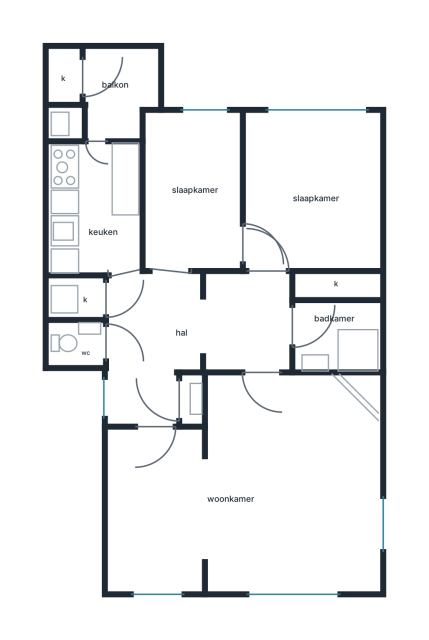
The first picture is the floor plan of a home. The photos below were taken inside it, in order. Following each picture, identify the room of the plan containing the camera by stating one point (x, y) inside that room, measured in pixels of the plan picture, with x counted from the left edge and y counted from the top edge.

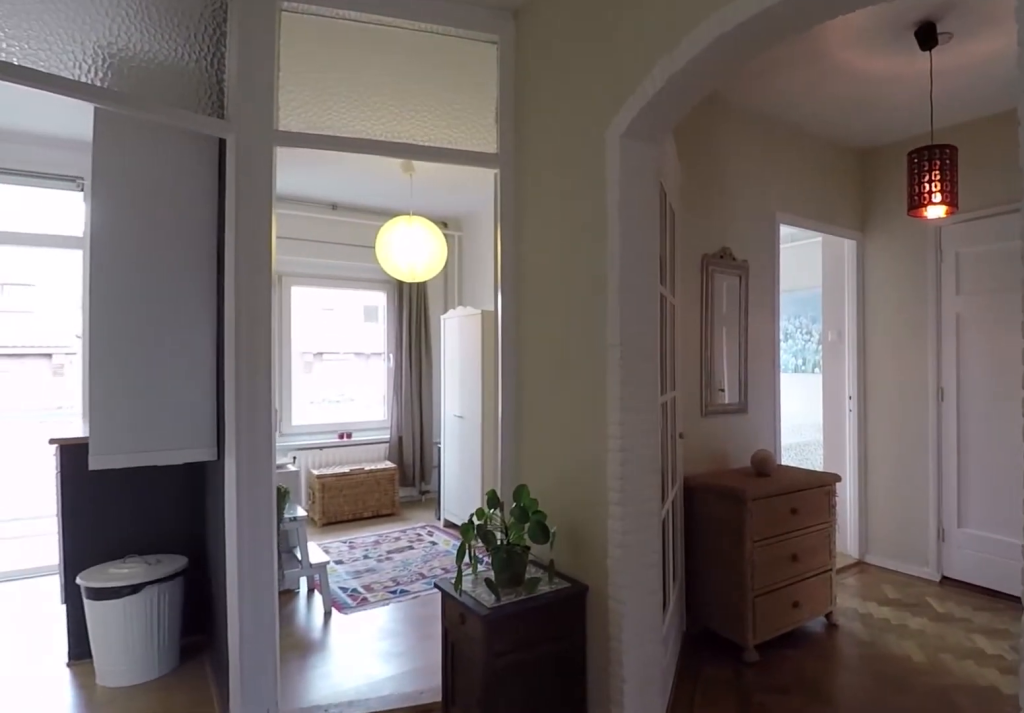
(110, 311)
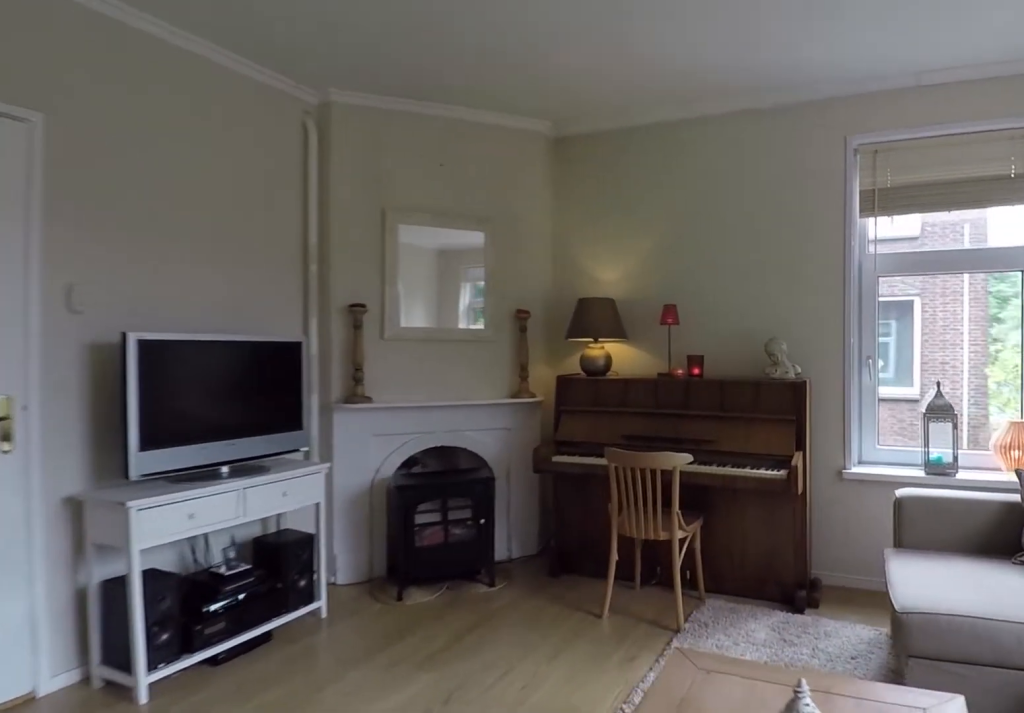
(252, 489)
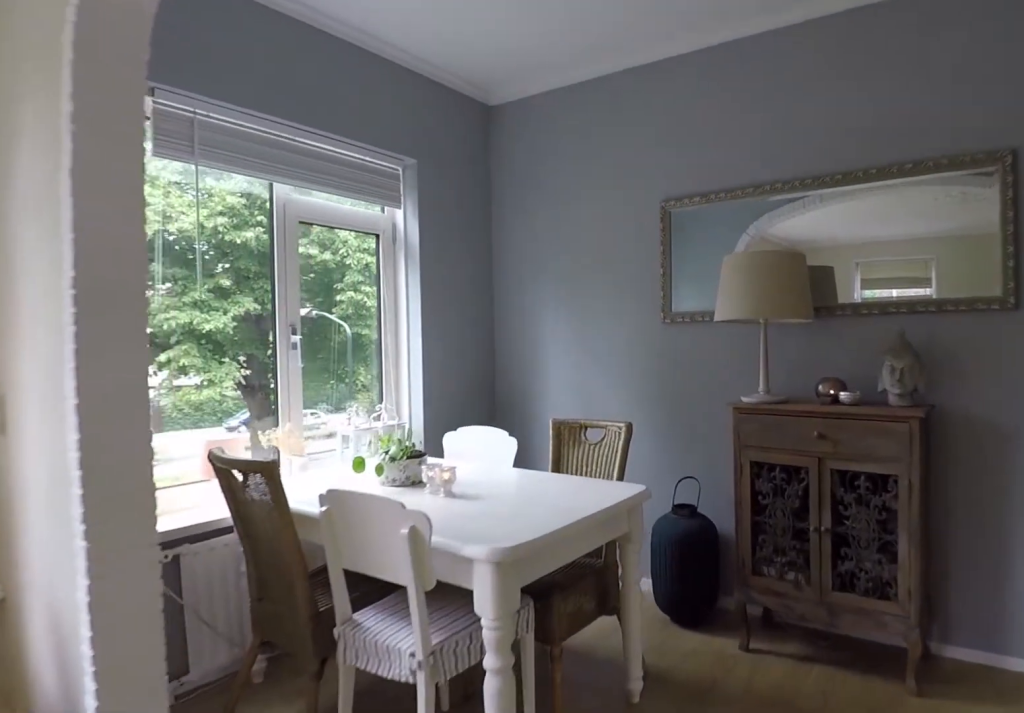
(252, 489)
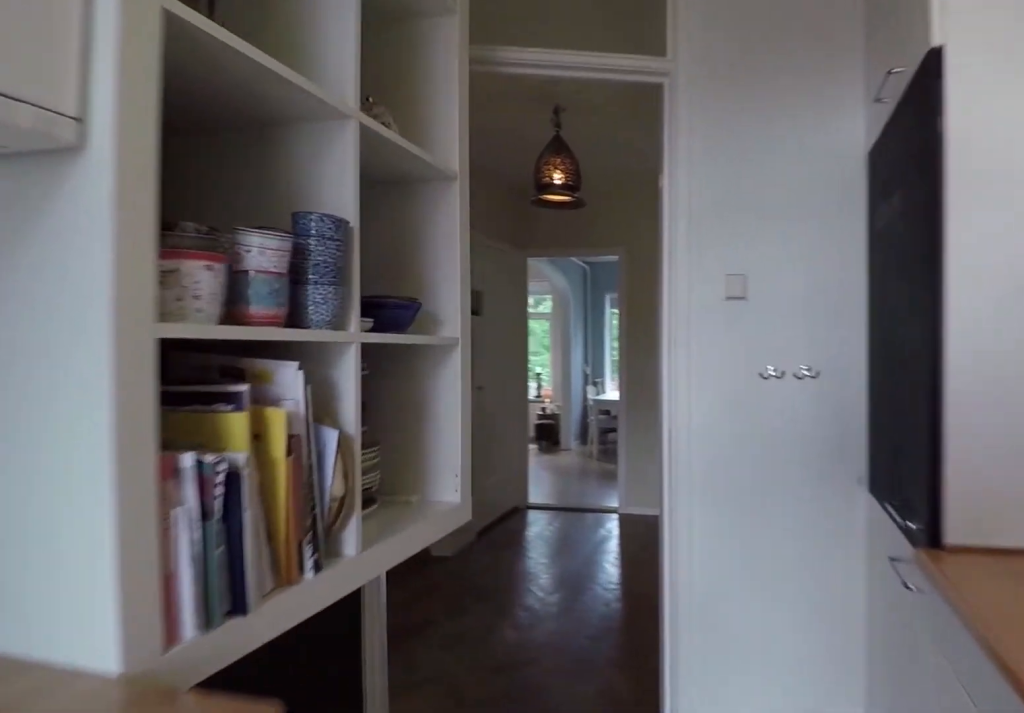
(95, 207)
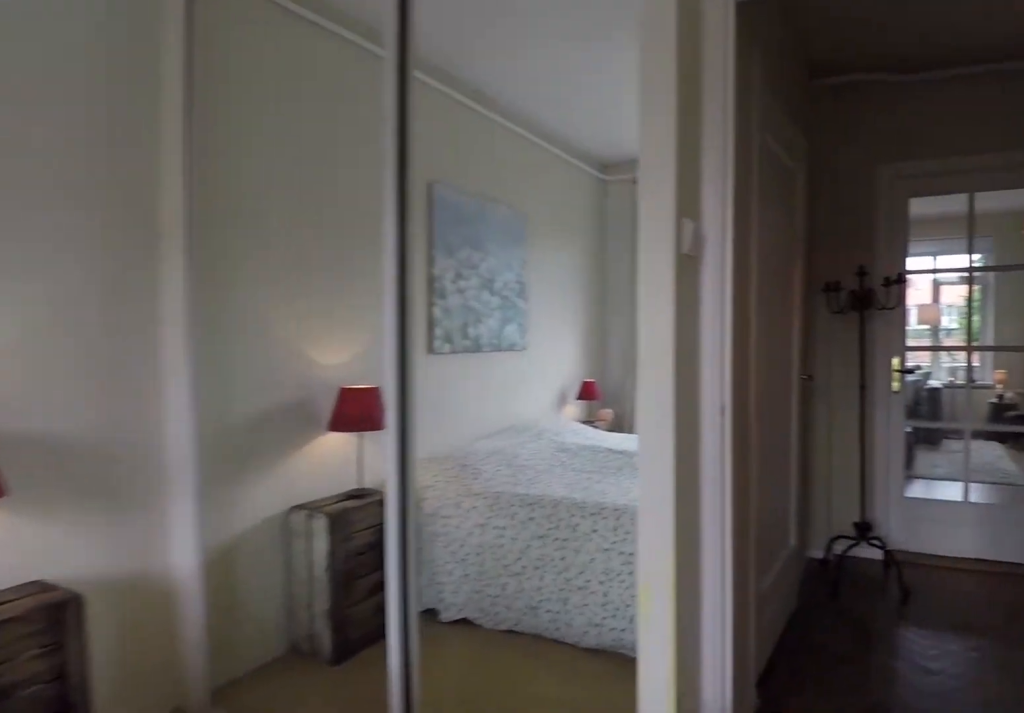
(310, 191)
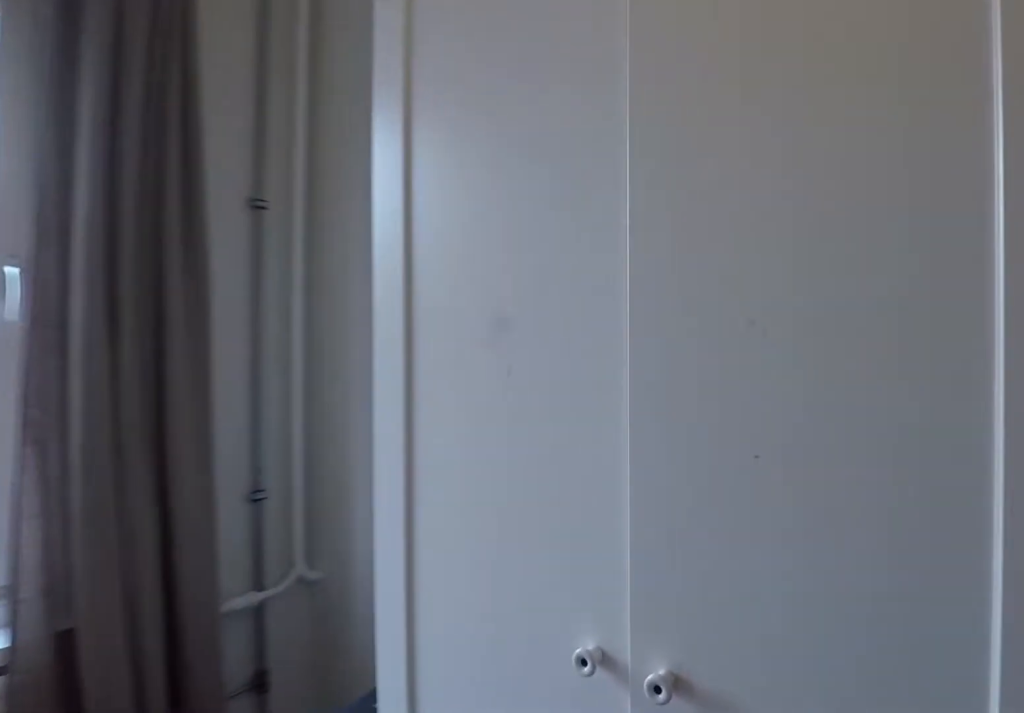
(192, 192)
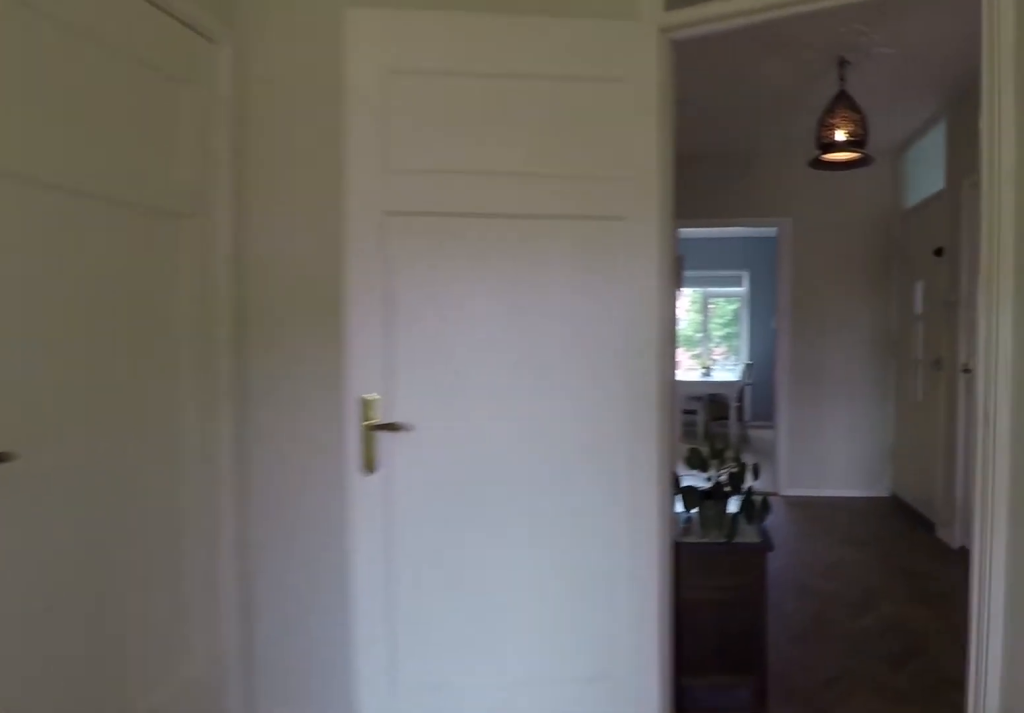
(192, 192)
